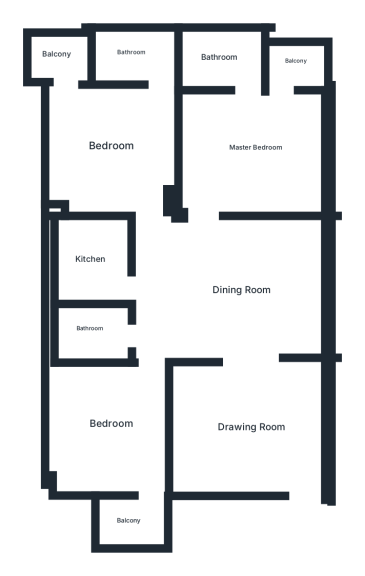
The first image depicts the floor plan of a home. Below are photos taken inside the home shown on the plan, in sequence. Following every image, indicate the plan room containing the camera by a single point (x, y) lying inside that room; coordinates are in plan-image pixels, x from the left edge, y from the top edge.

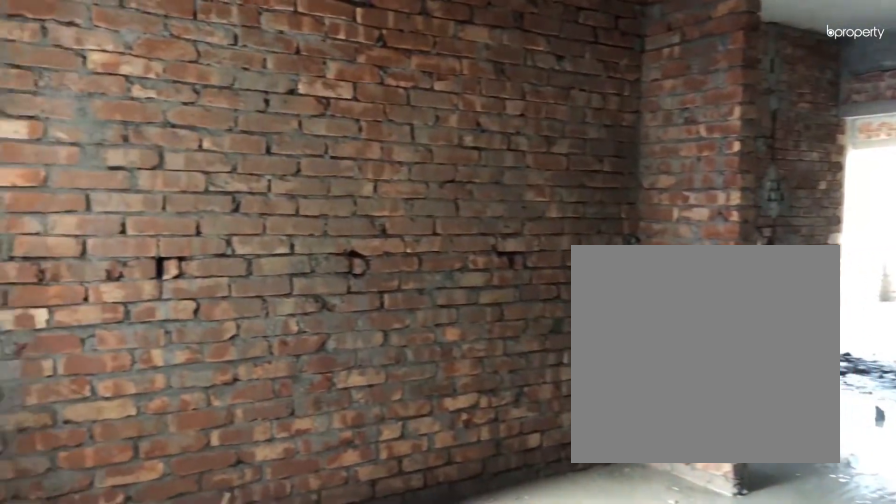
(253, 430)
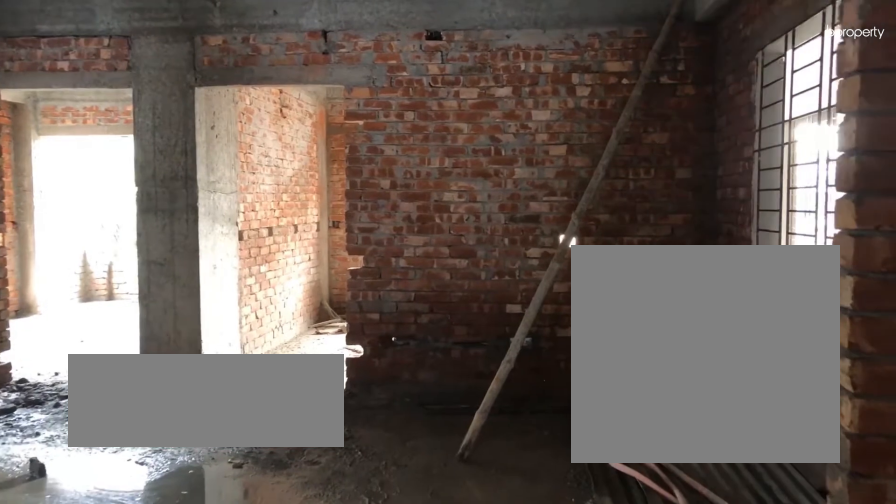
(242, 290)
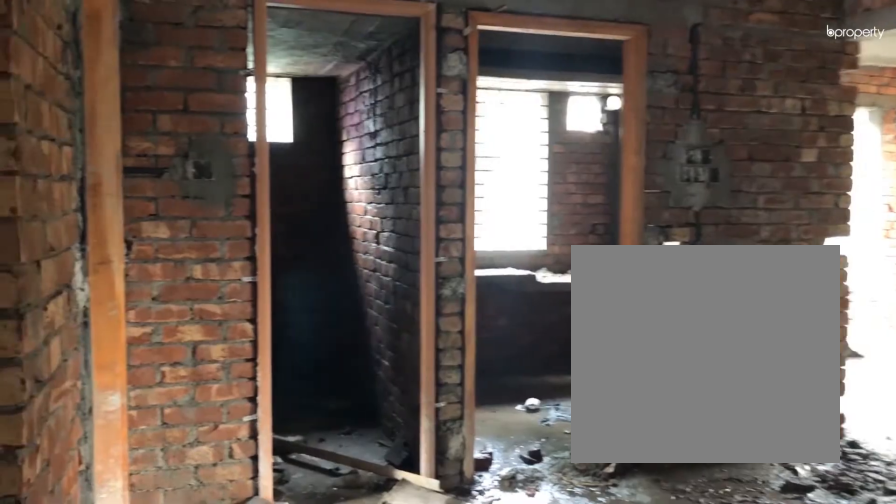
(242, 290)
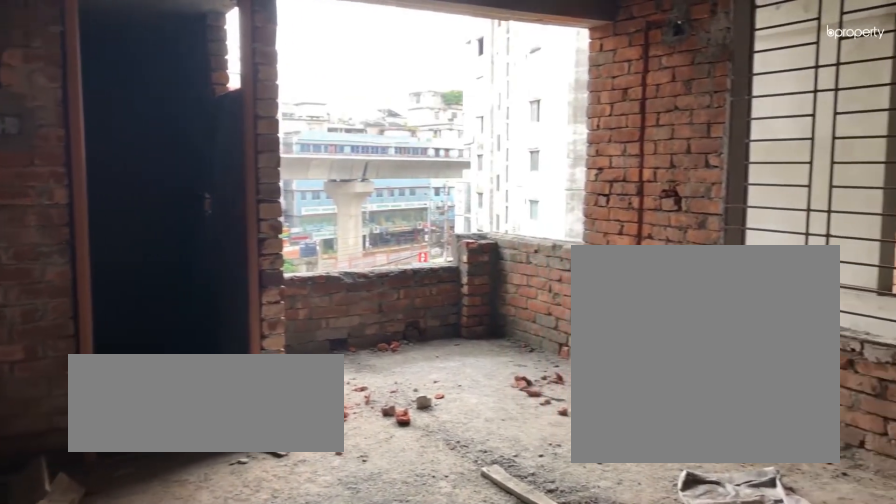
(256, 147)
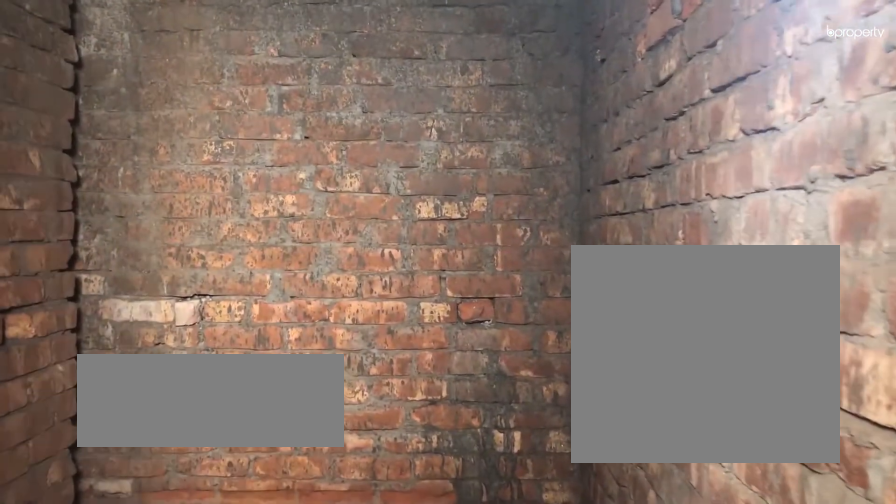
(222, 54)
